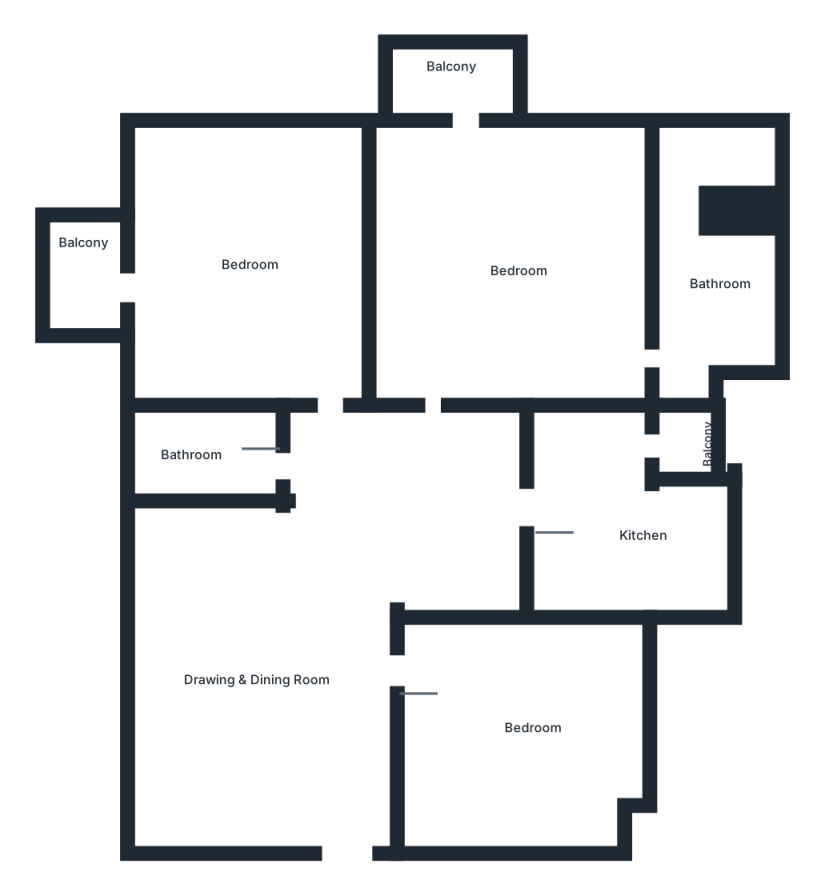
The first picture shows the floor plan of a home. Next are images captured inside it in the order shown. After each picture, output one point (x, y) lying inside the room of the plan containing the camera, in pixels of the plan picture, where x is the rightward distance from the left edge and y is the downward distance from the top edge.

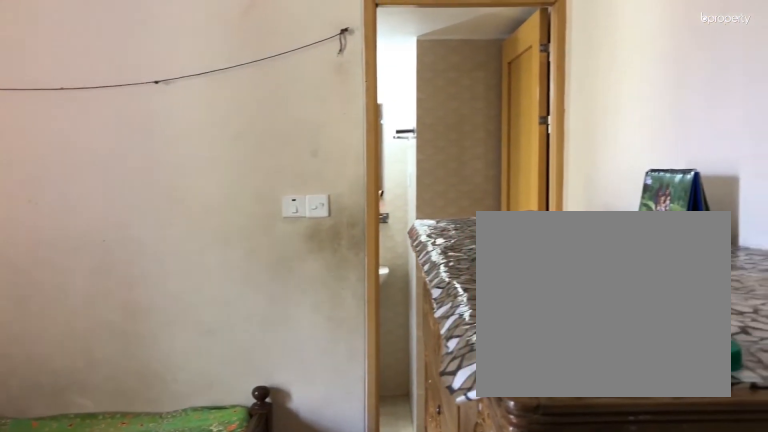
(505, 265)
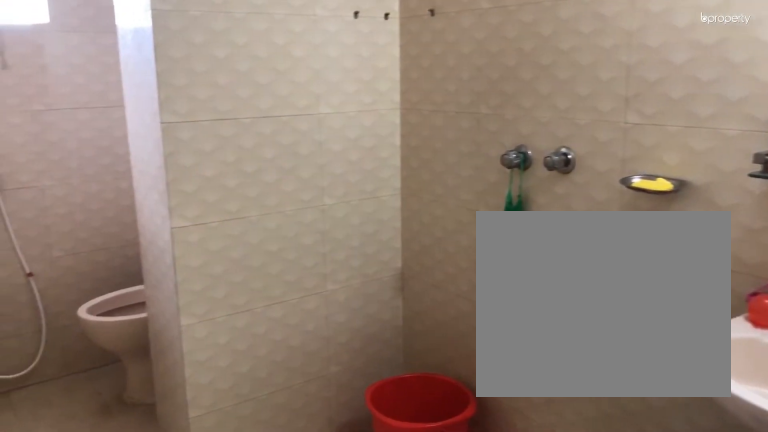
(697, 284)
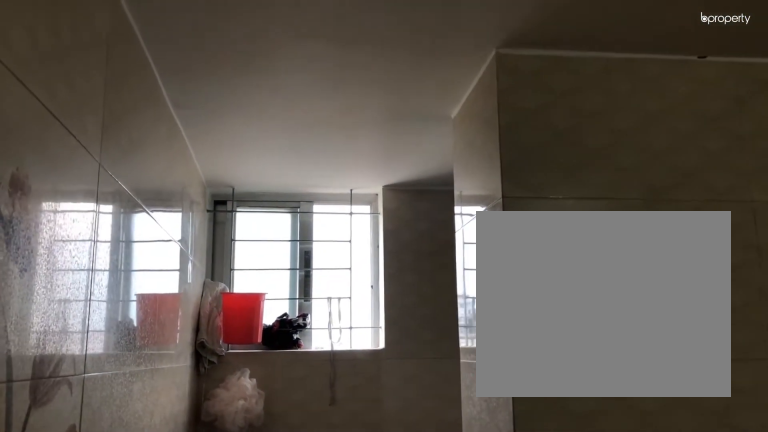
(697, 284)
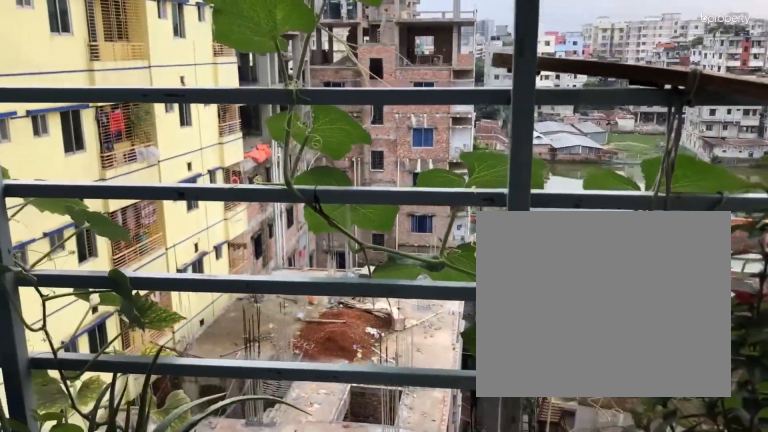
(451, 85)
